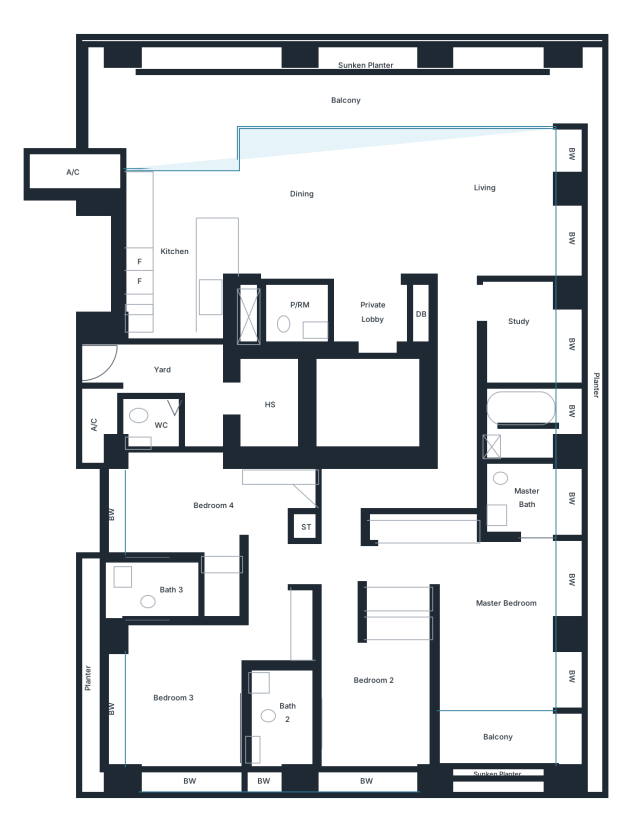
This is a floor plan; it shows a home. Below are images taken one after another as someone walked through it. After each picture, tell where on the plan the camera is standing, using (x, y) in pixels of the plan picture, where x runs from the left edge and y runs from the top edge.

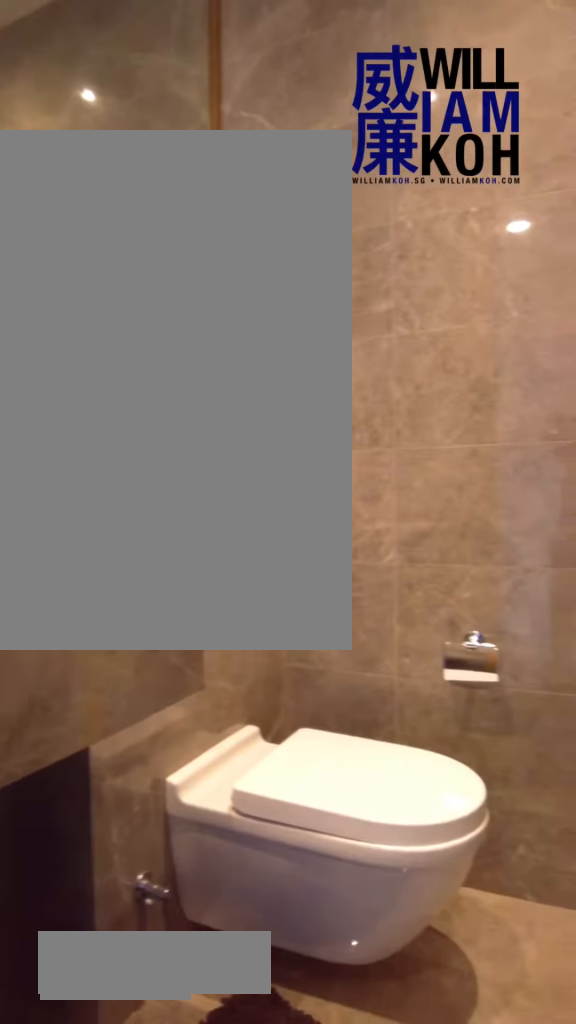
(302, 312)
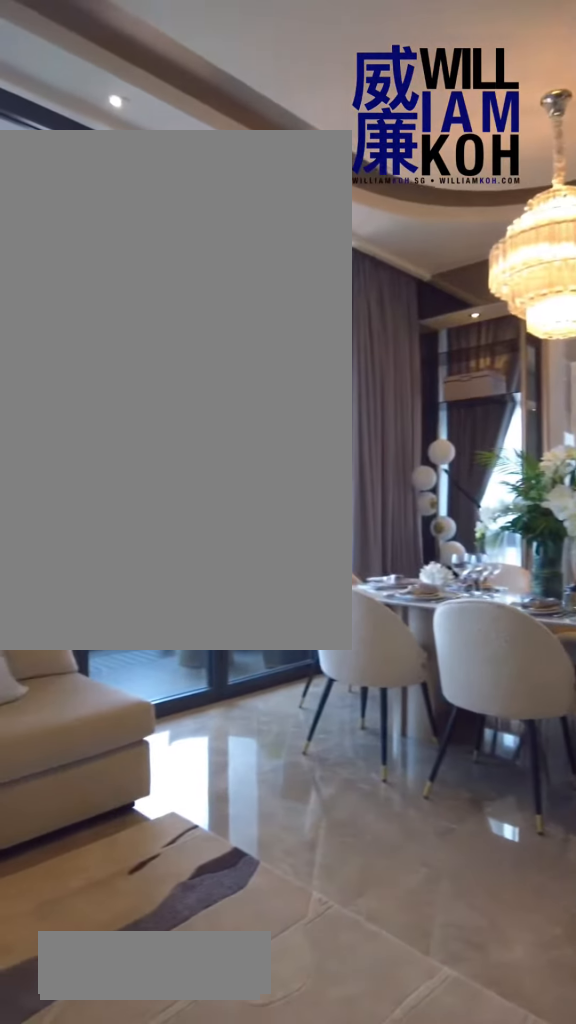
(374, 249)
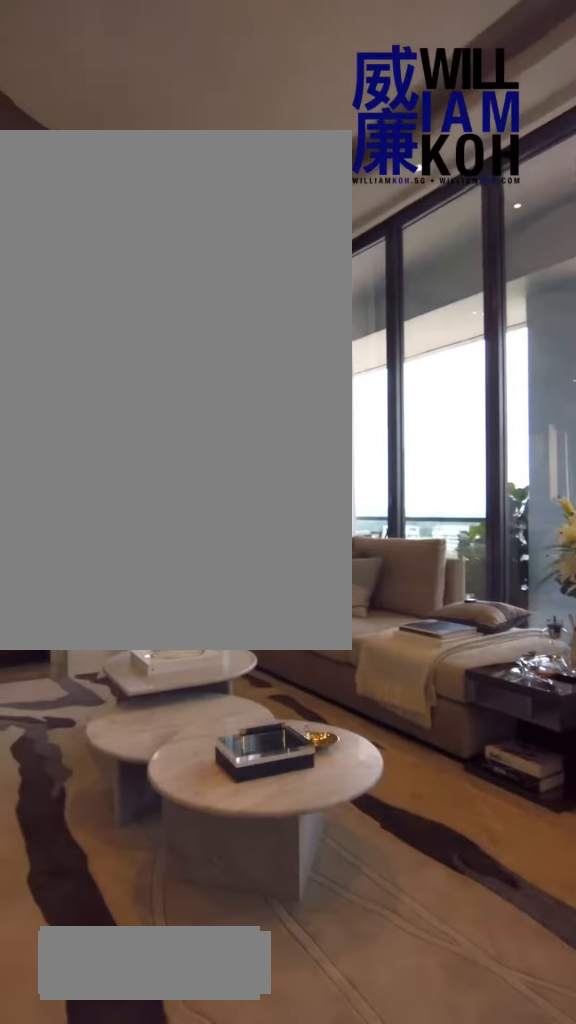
(374, 249)
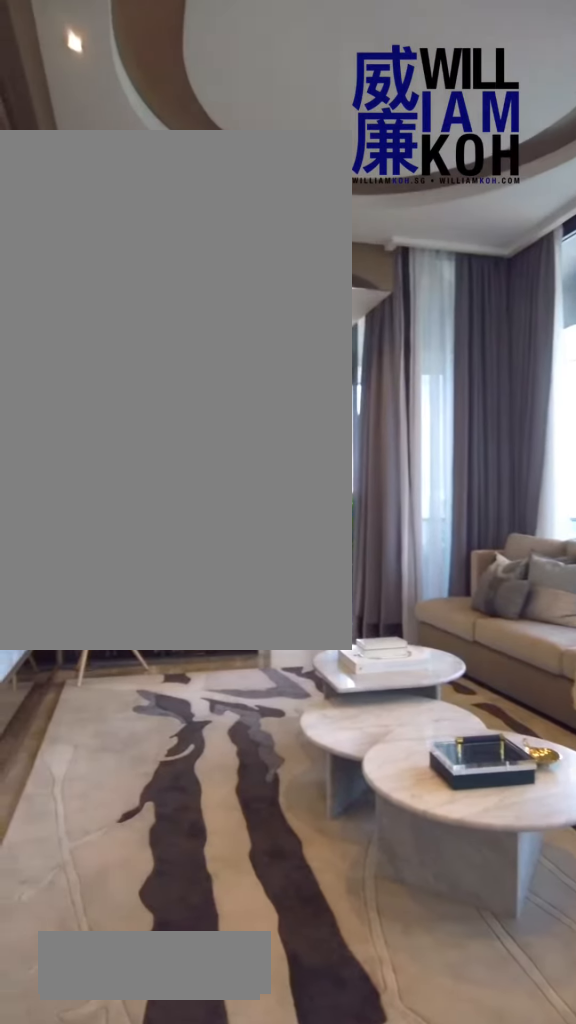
(374, 249)
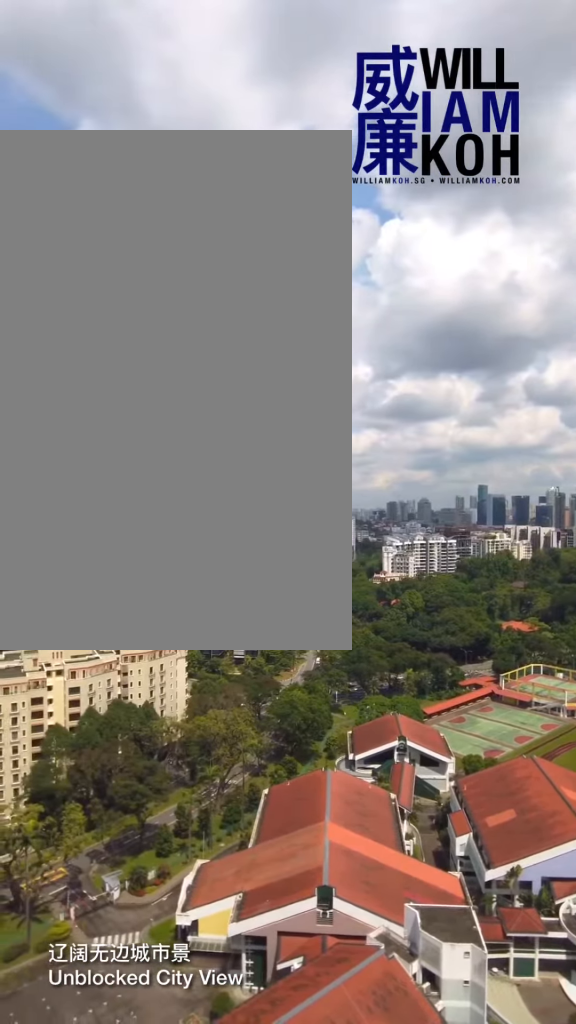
(219, 79)
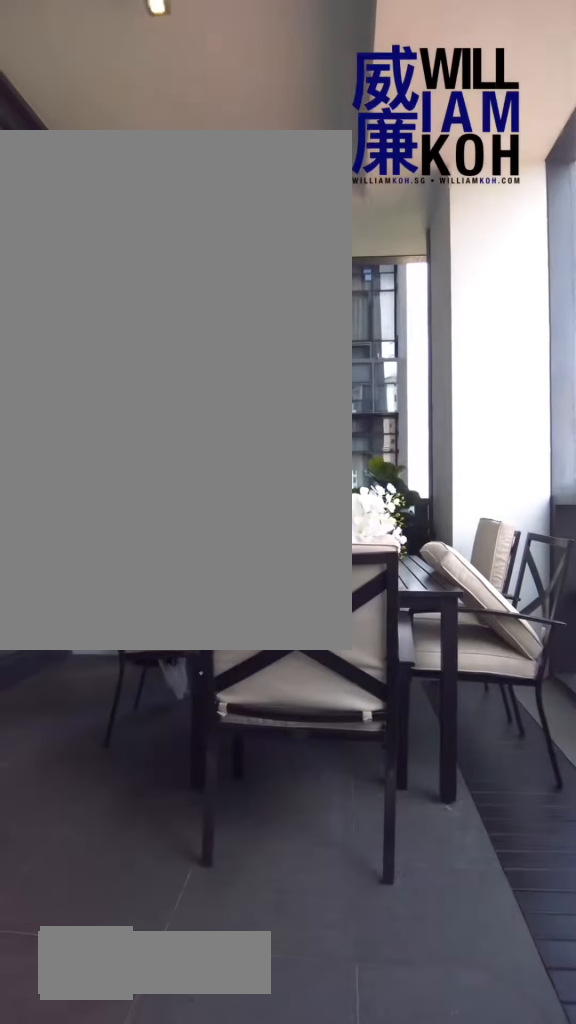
(237, 87)
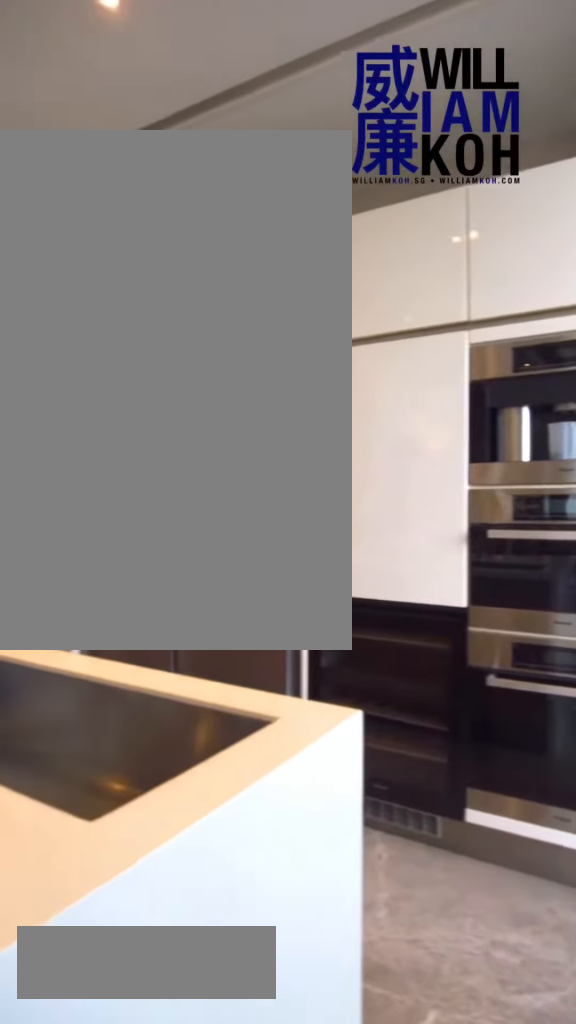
(221, 195)
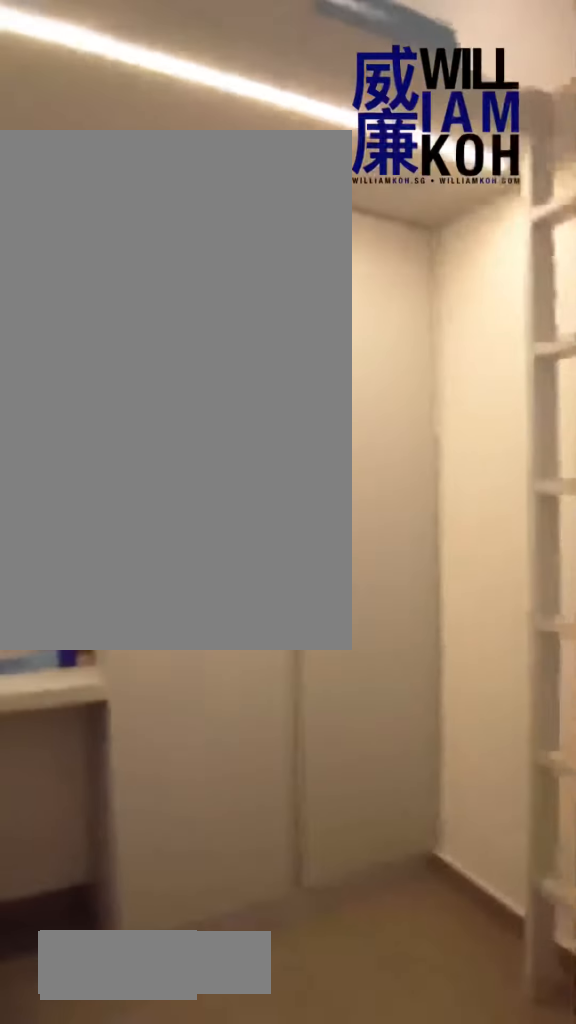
(244, 404)
